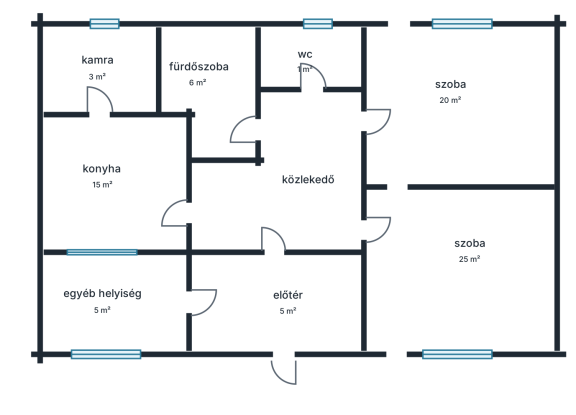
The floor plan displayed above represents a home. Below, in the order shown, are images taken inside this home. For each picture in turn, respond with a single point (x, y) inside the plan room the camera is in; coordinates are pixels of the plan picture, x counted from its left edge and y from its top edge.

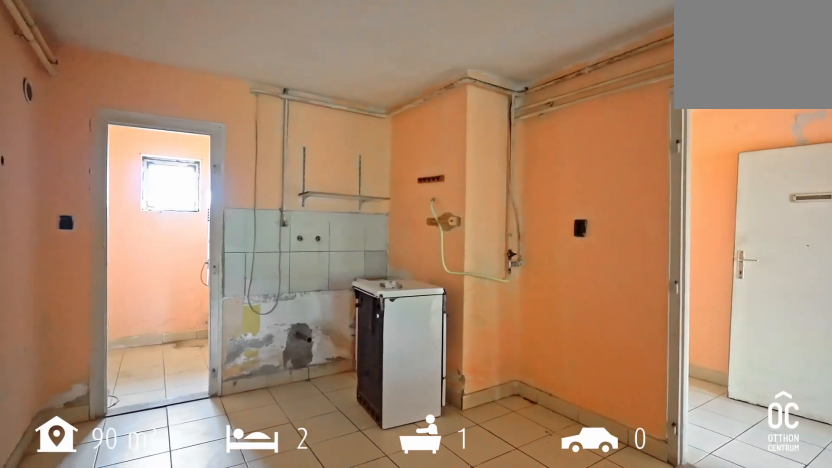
(118, 191)
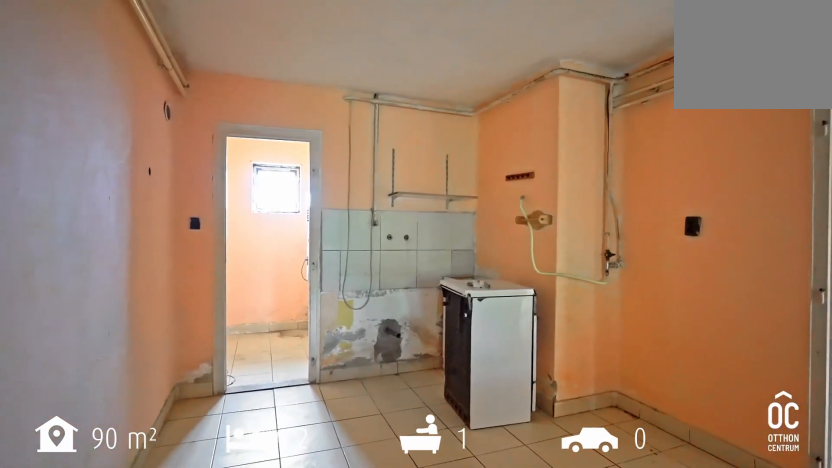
(118, 191)
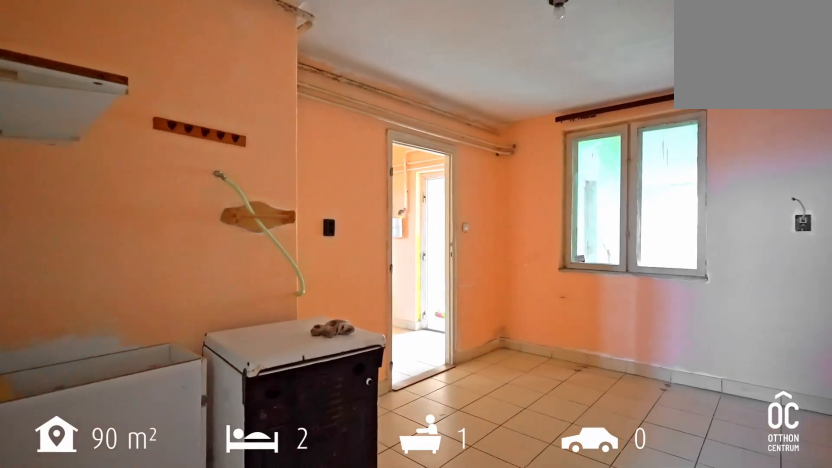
(118, 191)
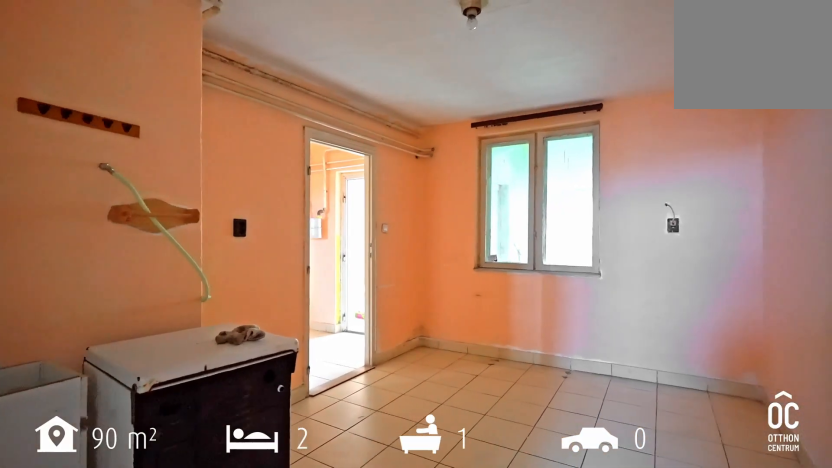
(118, 191)
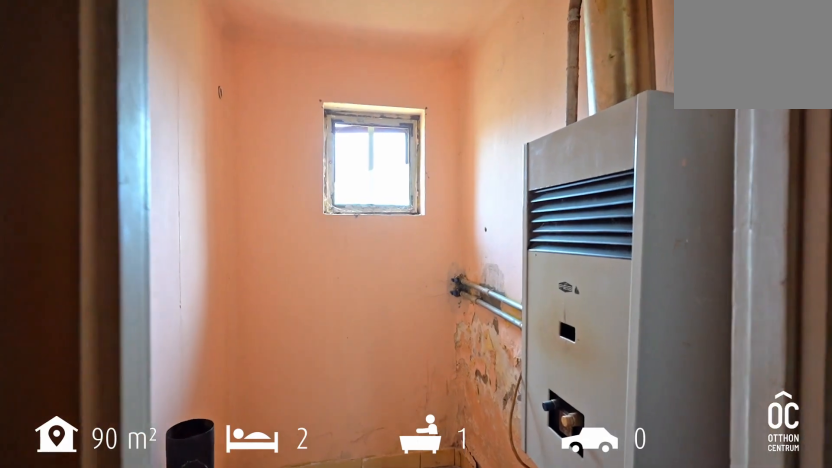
(106, 74)
